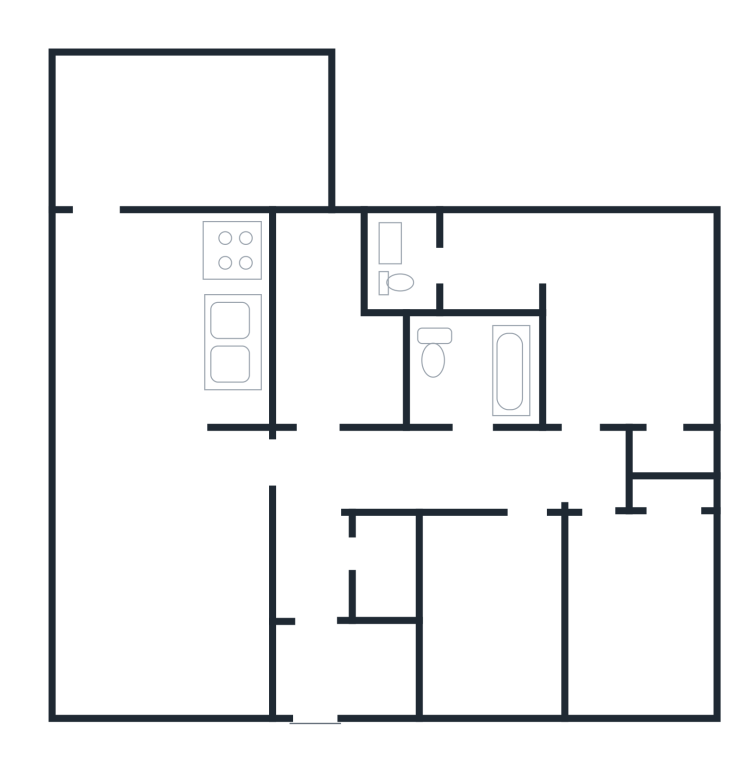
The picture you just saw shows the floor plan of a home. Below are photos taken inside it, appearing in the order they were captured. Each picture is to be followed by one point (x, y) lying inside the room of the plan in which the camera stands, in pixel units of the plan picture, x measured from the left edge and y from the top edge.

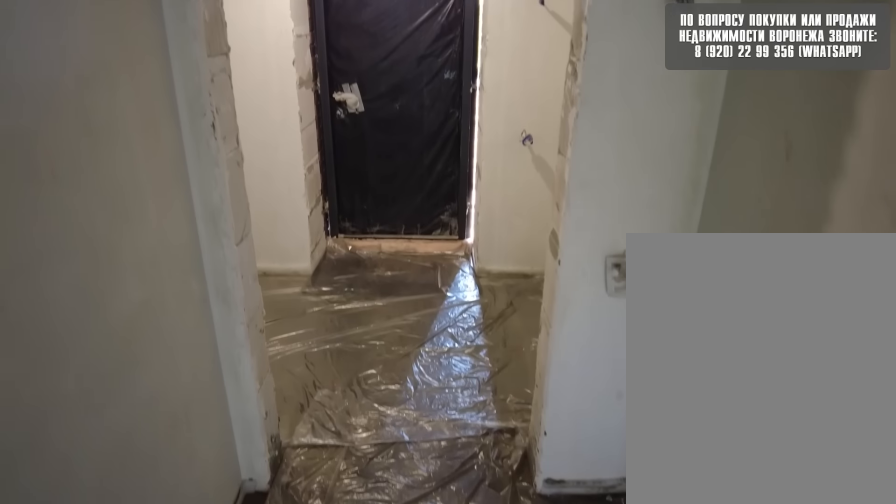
(337, 589)
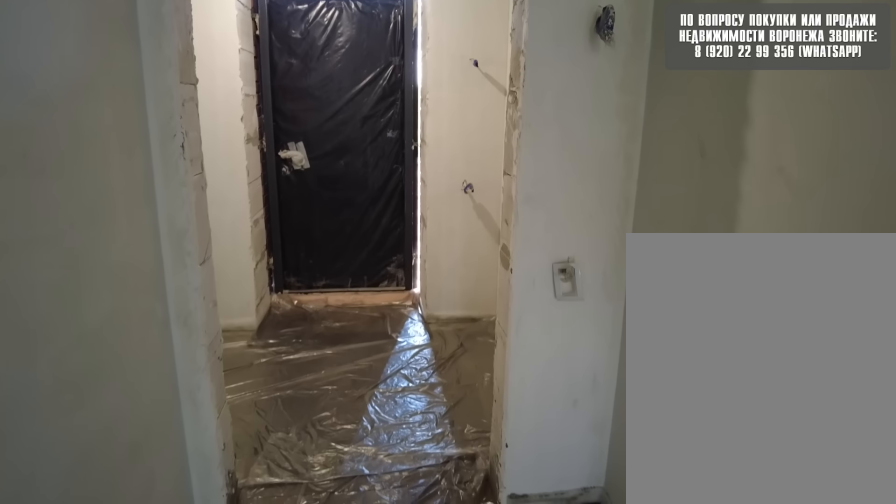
(337, 589)
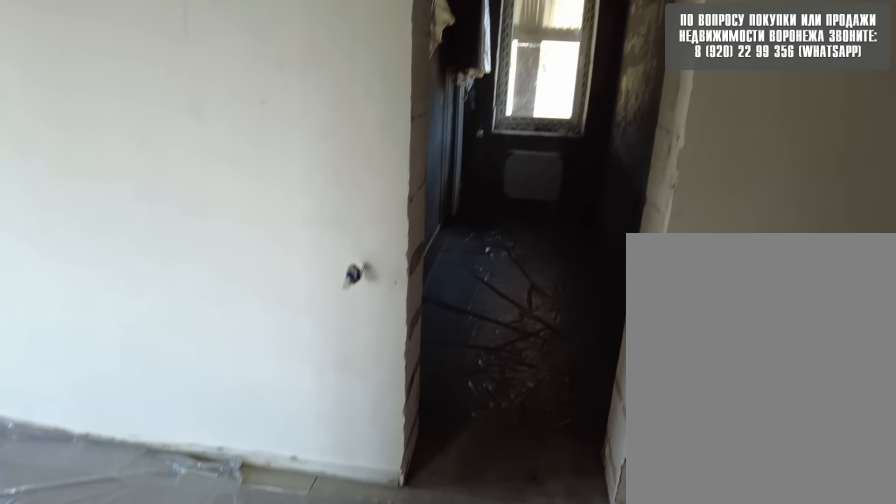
(336, 502)
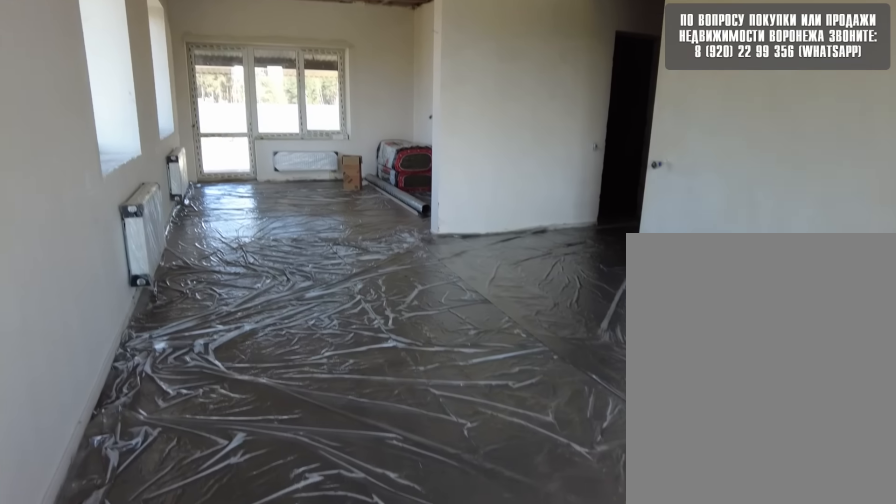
(123, 501)
